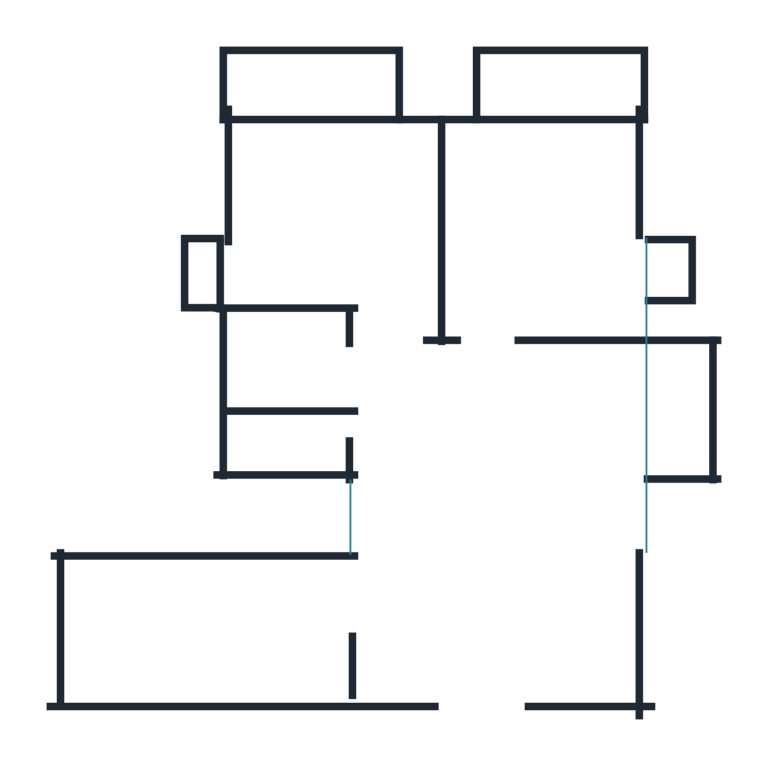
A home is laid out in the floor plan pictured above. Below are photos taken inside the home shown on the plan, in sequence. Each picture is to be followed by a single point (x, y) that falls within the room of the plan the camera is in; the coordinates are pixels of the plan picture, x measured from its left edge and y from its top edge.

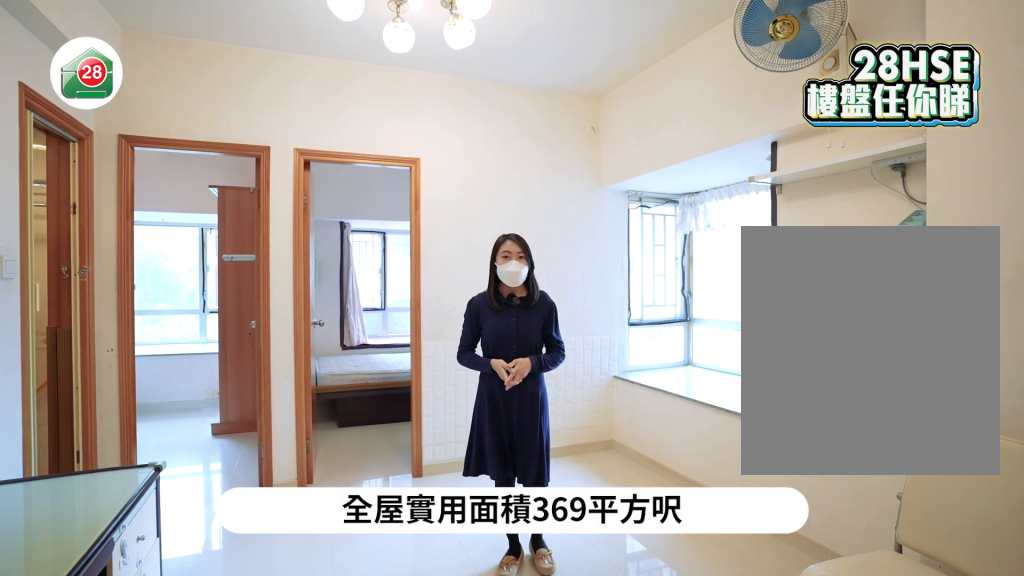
(501, 523)
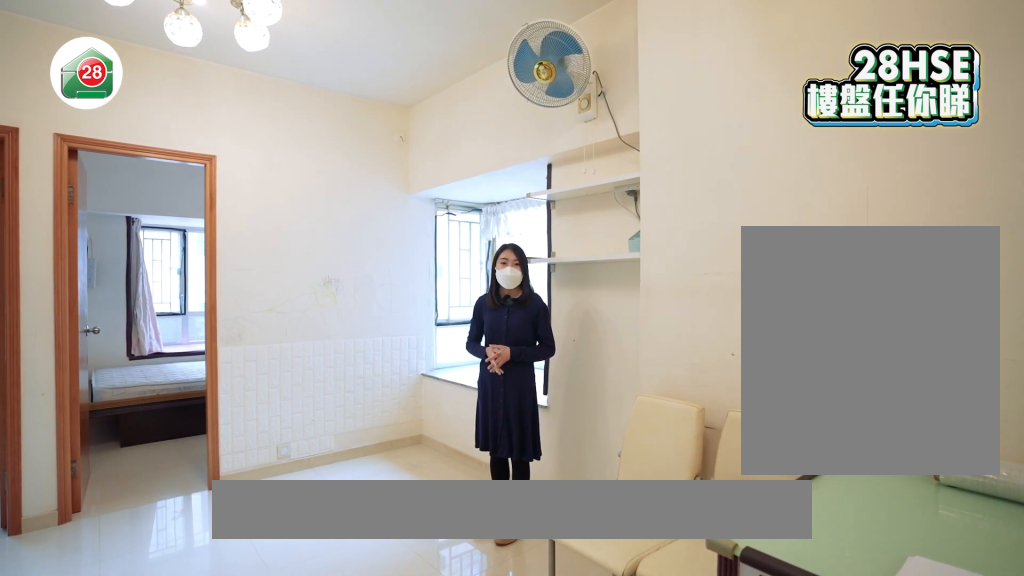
(501, 523)
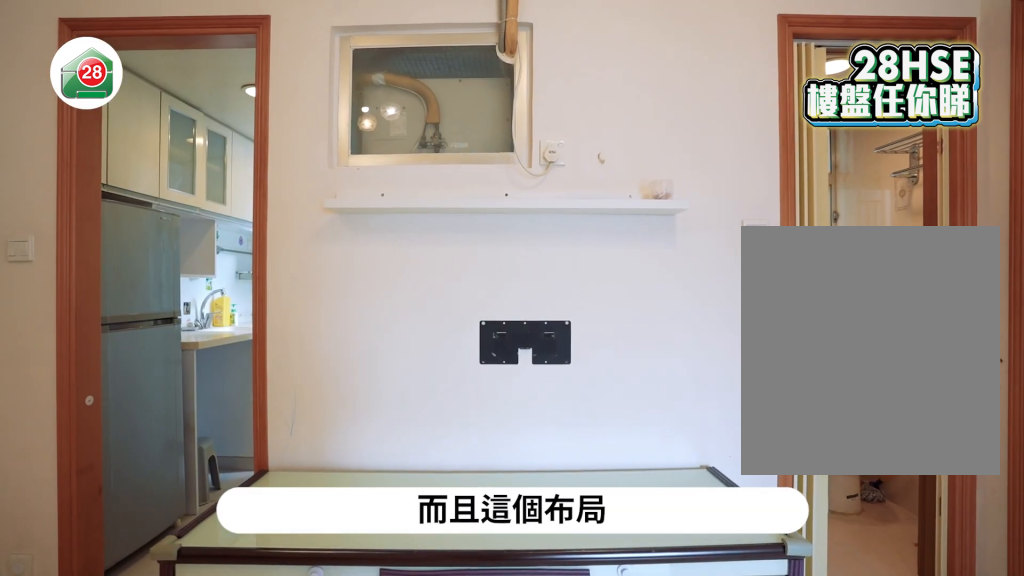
(500, 539)
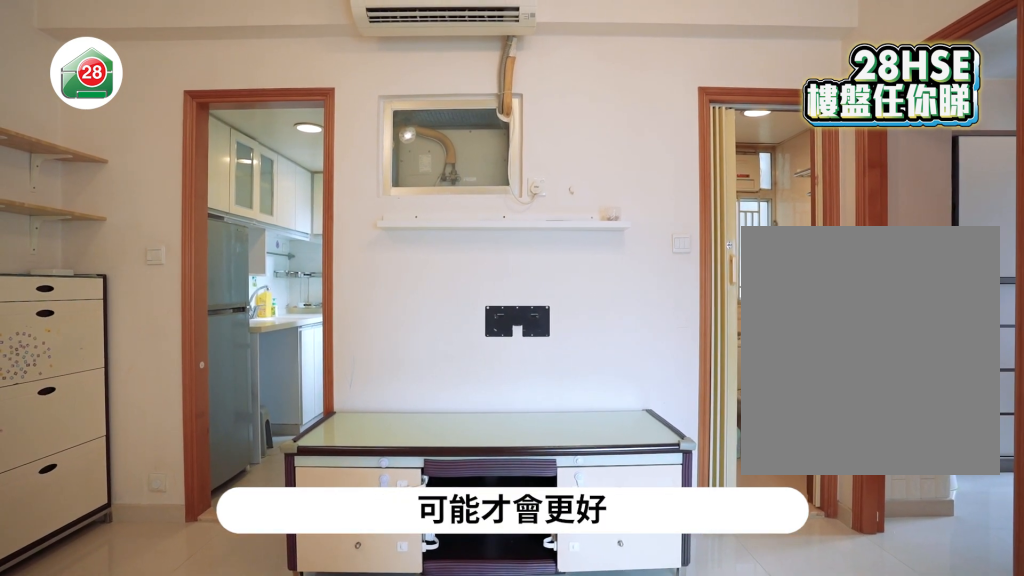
(500, 540)
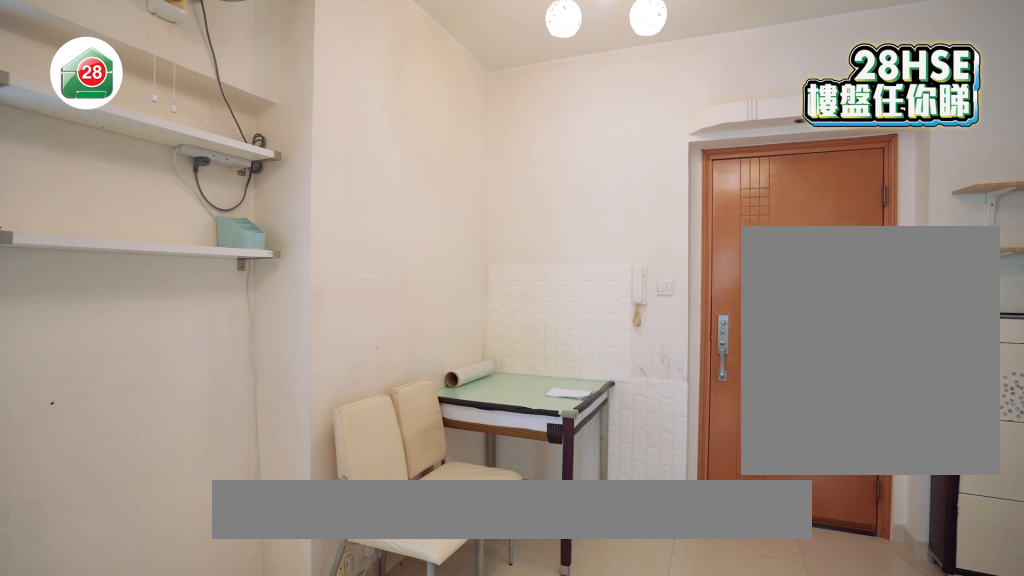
(500, 569)
